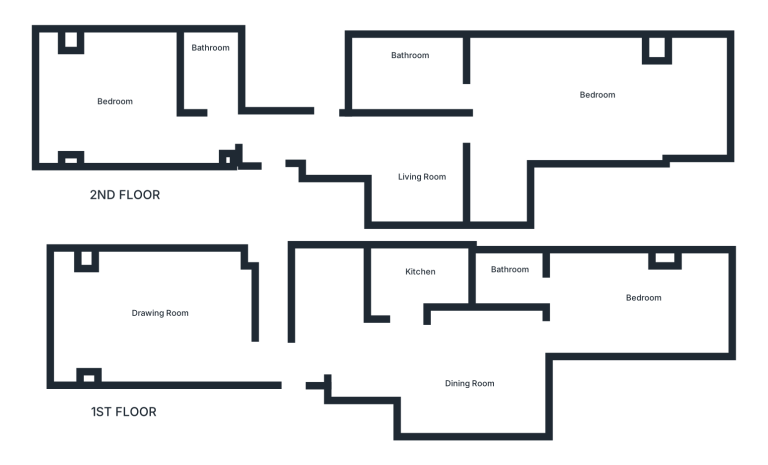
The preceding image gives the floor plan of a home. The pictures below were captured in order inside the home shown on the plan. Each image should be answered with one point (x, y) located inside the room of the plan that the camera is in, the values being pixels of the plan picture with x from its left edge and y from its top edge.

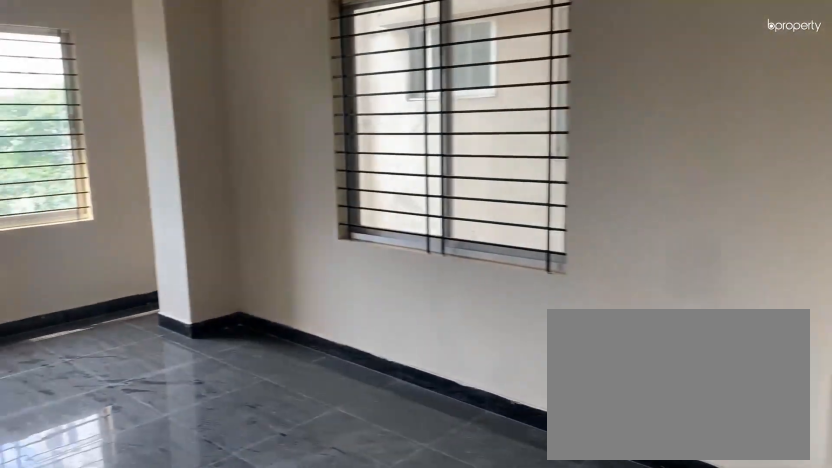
(139, 318)
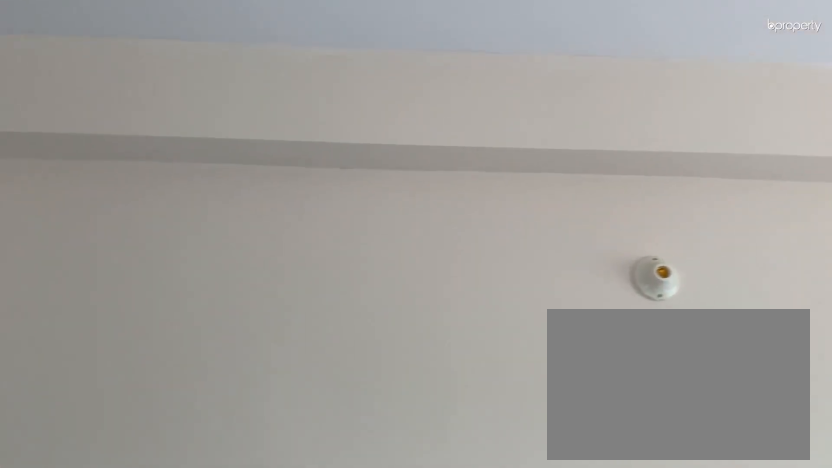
(149, 327)
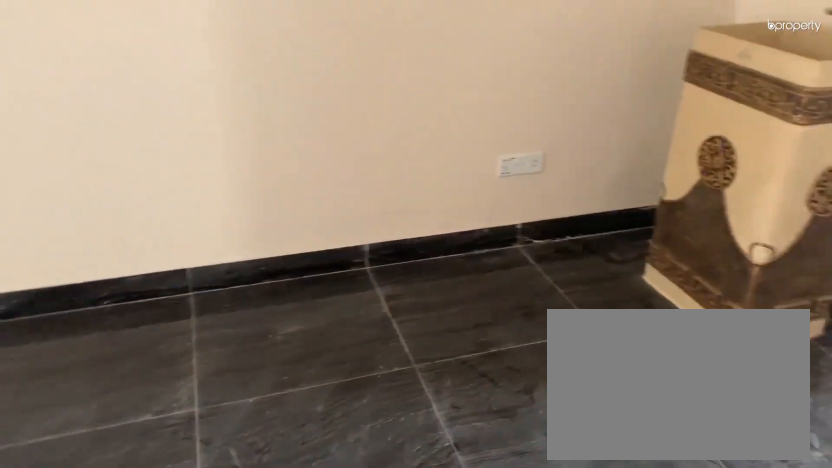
(462, 371)
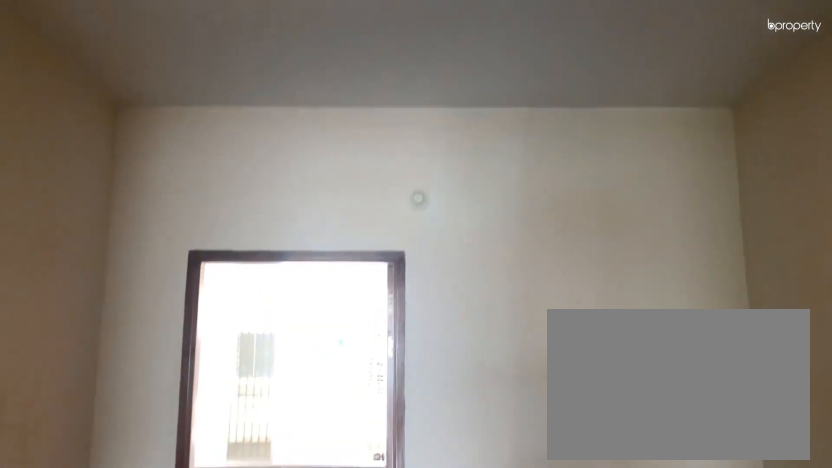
(462, 371)
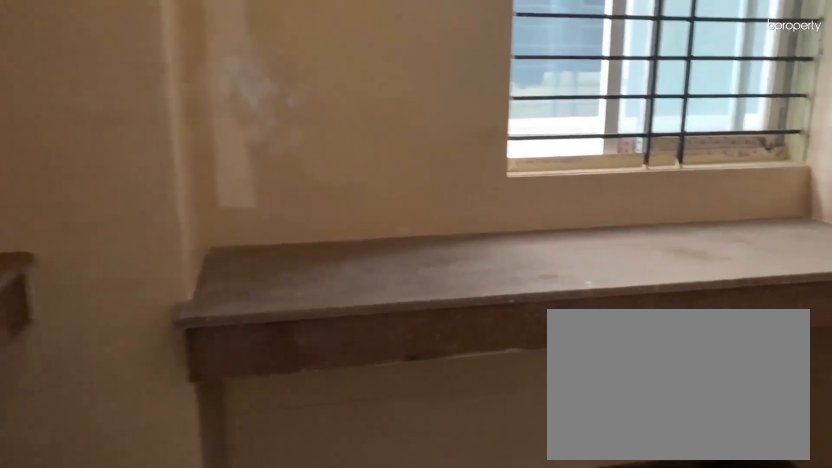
(407, 277)
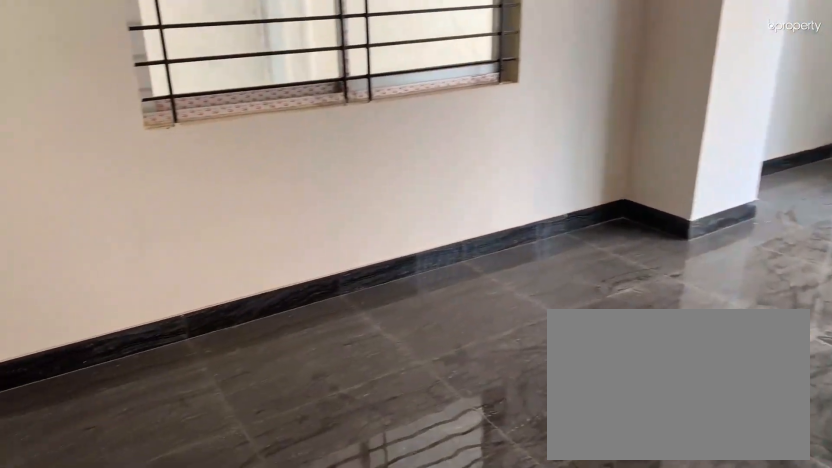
(591, 108)
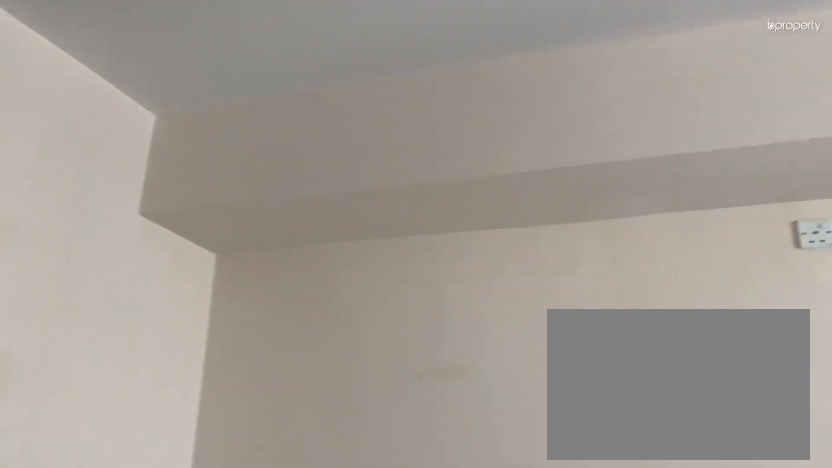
(582, 98)
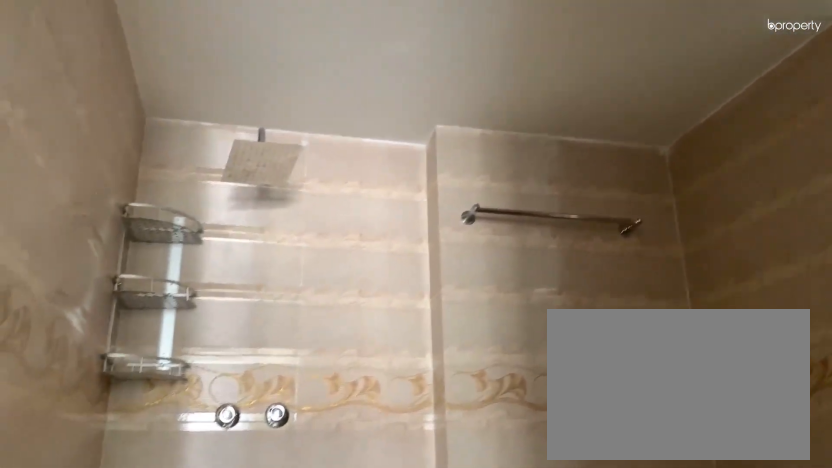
(405, 69)
